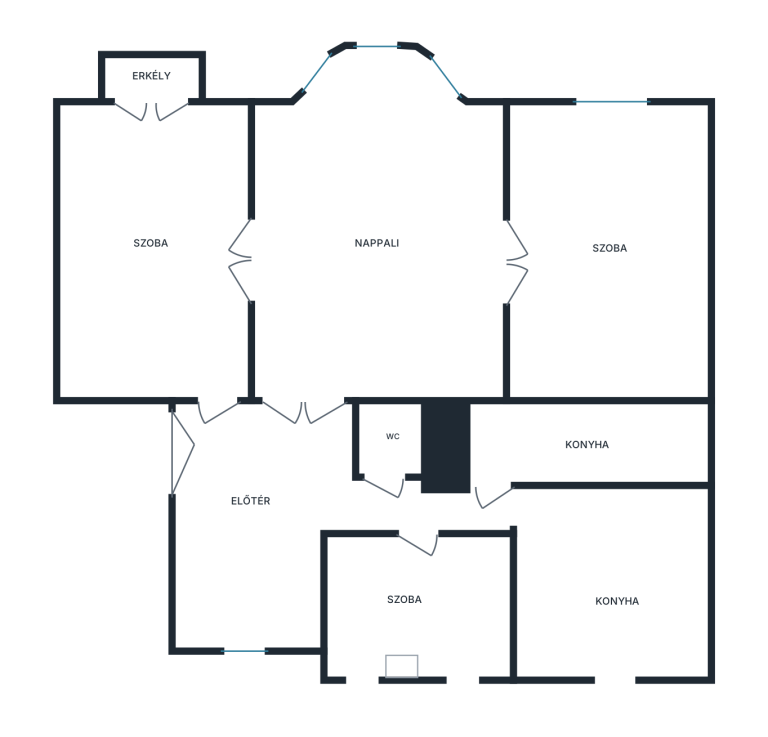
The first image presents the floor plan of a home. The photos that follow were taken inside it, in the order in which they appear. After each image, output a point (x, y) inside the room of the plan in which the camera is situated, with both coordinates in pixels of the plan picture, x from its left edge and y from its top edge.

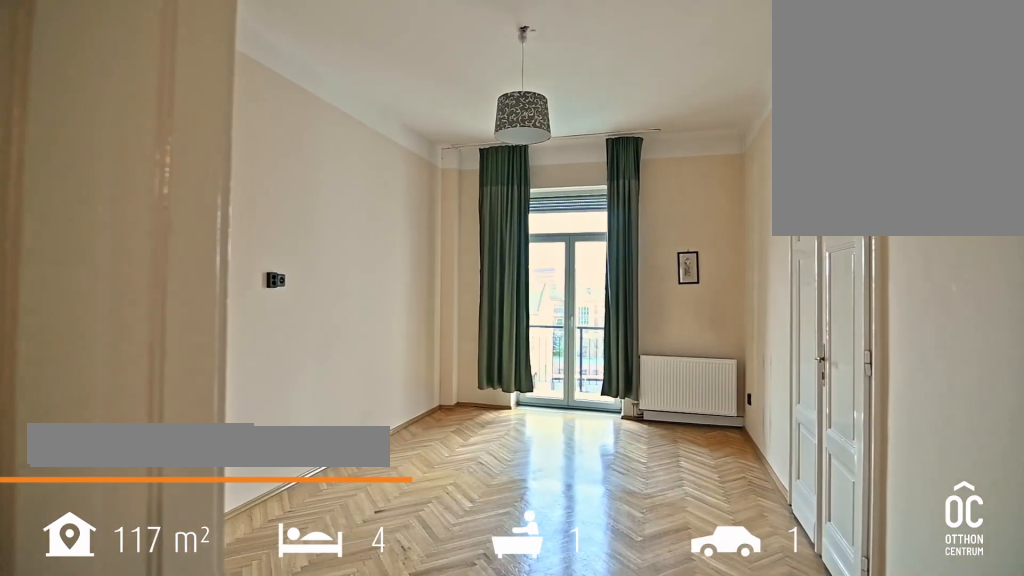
(157, 258)
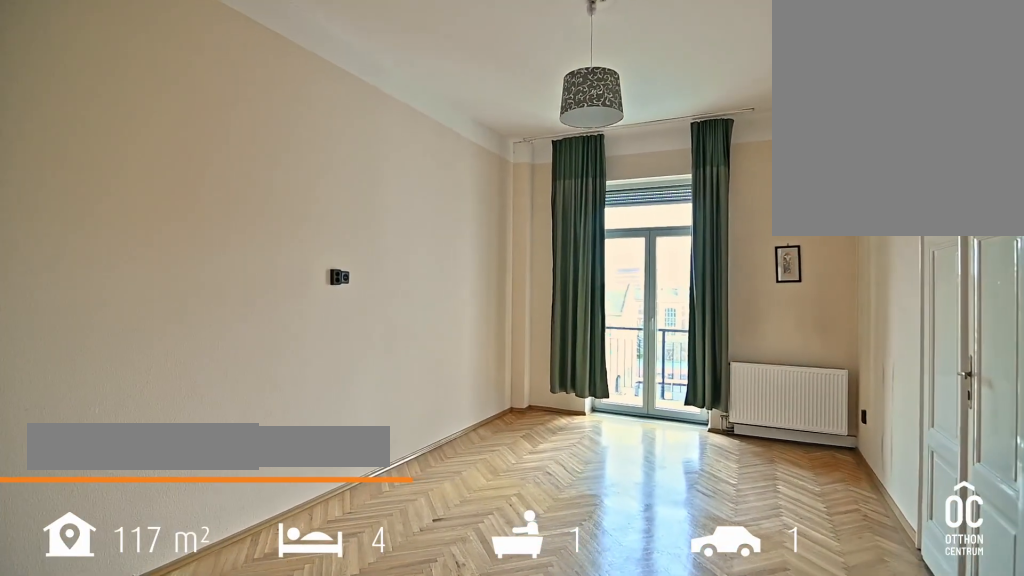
(157, 258)
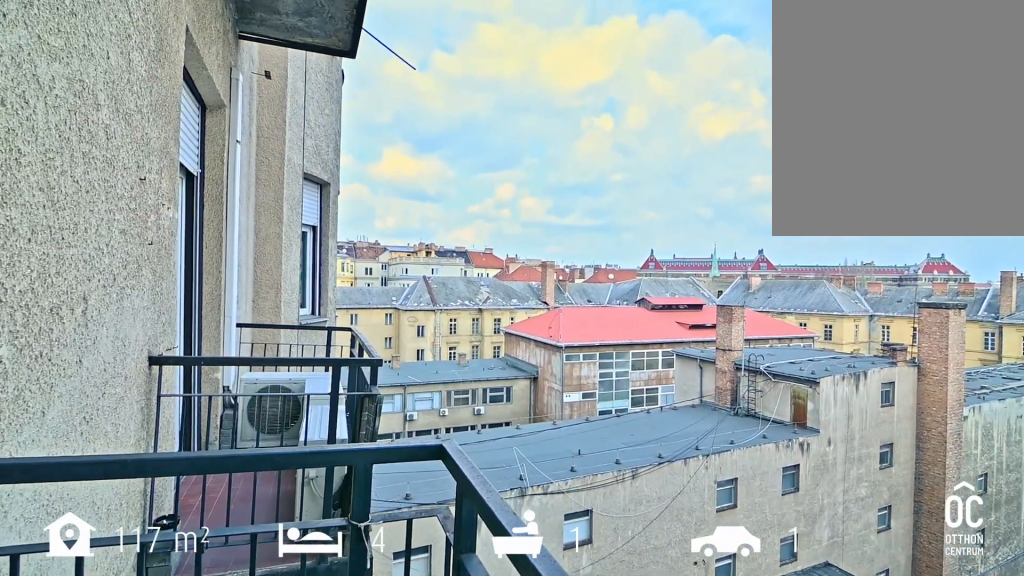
(157, 79)
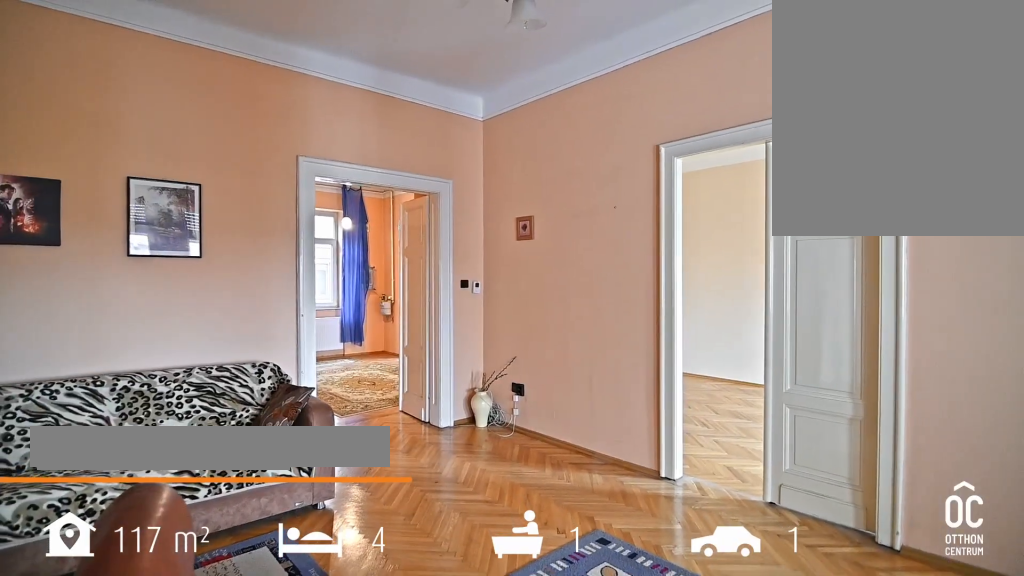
(375, 255)
